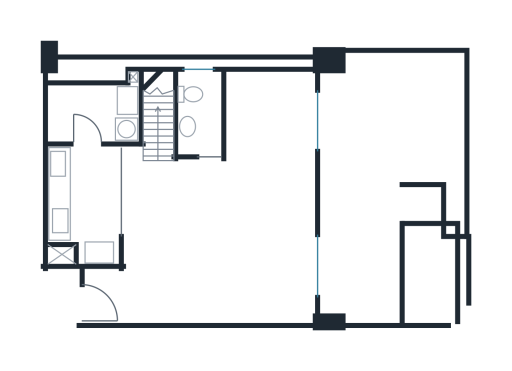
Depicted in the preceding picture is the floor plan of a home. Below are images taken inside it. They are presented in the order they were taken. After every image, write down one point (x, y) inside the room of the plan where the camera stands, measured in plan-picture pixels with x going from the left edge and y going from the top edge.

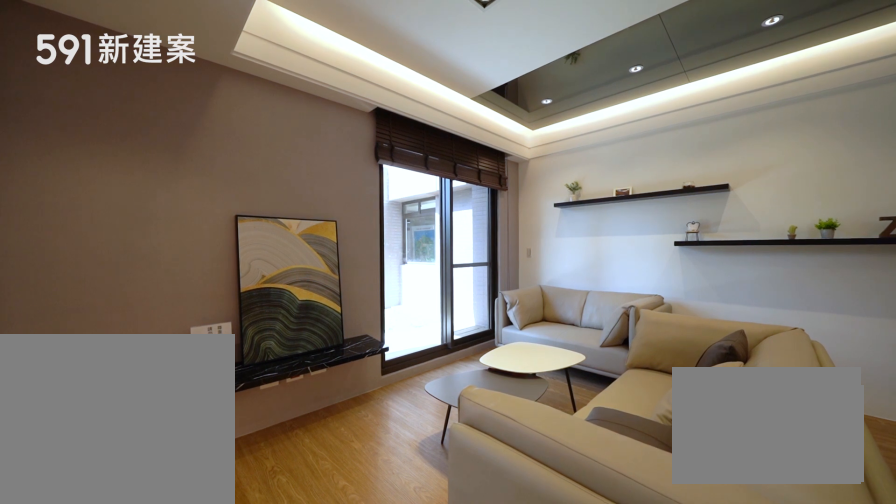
(258, 244)
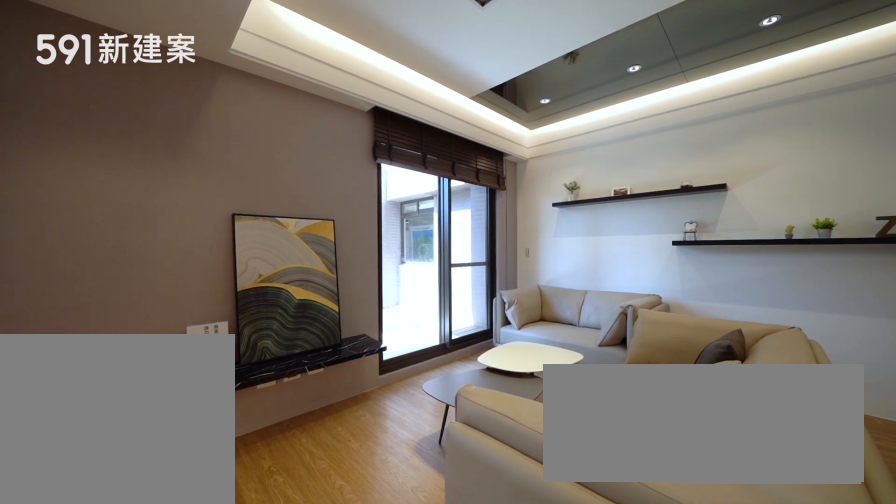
(258, 244)
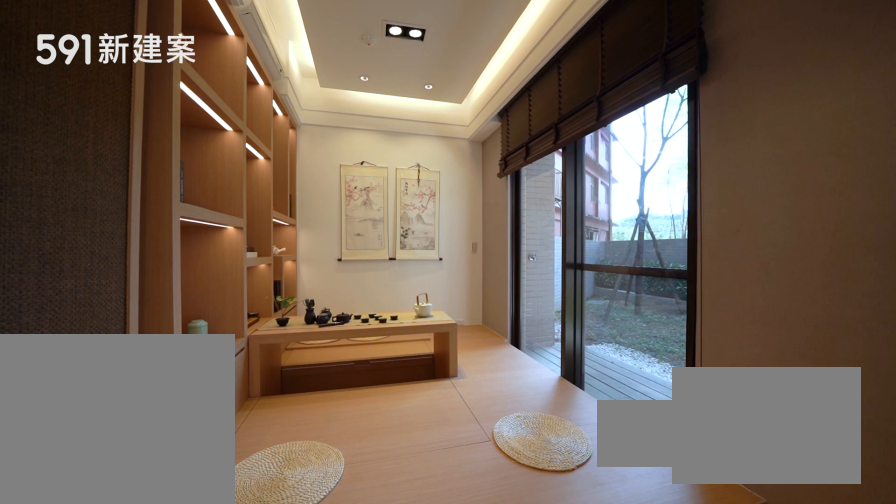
(270, 112)
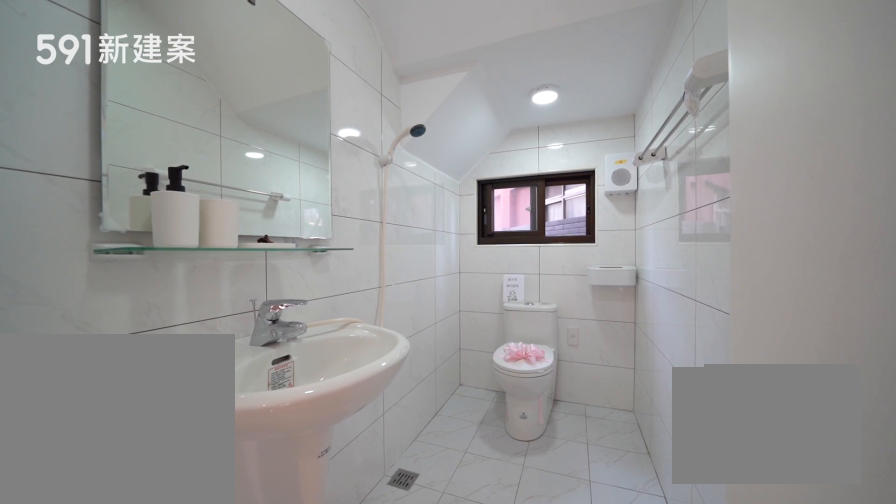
(198, 109)
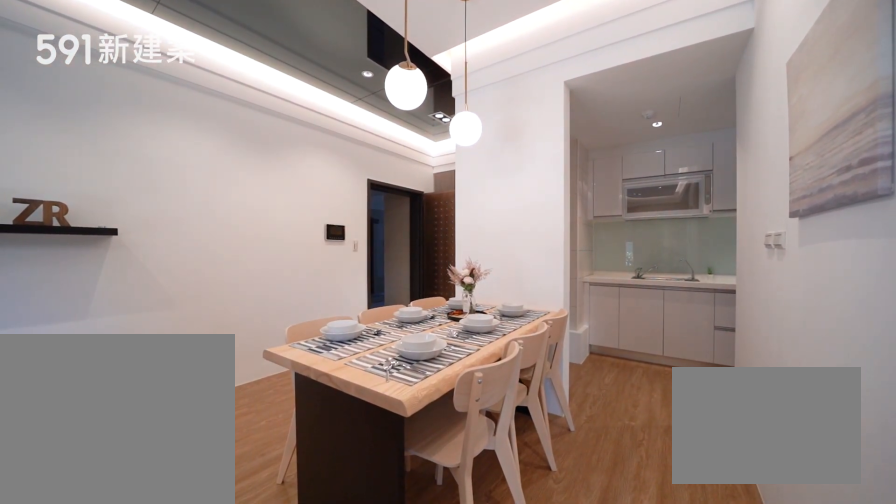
(165, 225)
